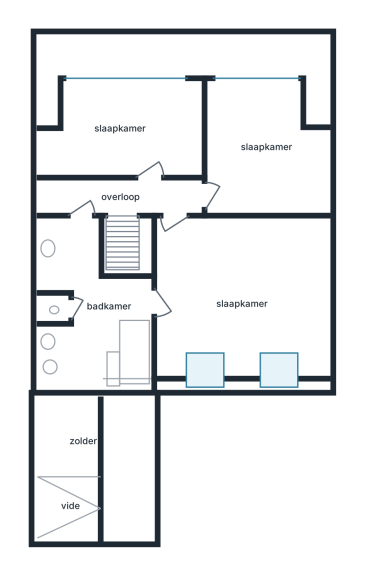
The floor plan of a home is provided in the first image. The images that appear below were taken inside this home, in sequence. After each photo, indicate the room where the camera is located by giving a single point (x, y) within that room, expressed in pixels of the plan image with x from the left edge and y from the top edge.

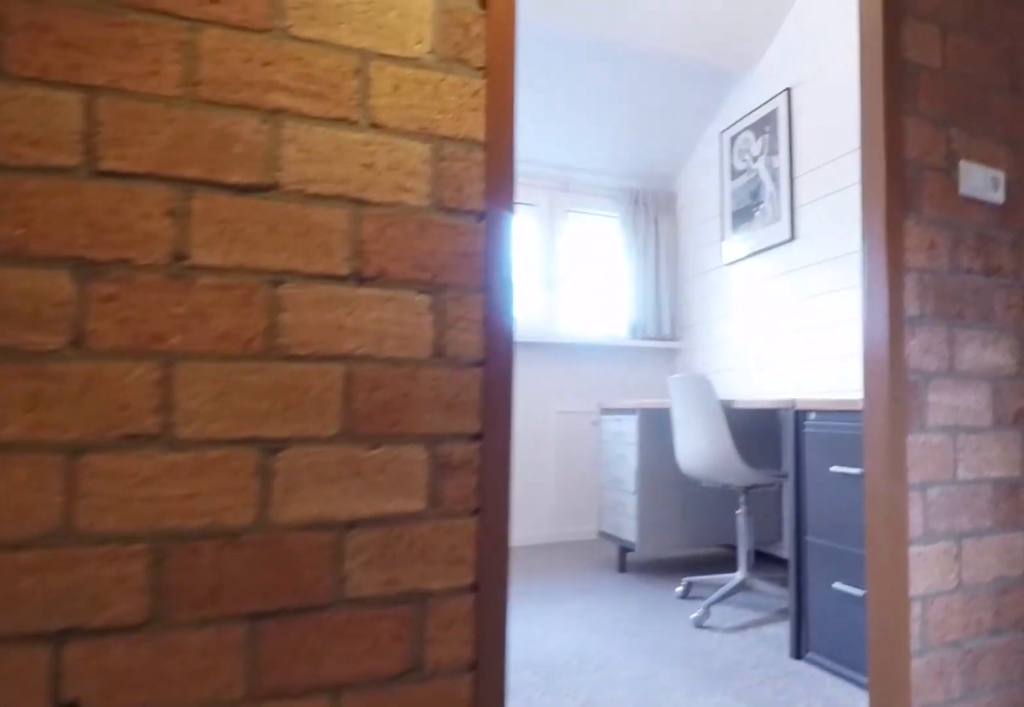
(89, 194)
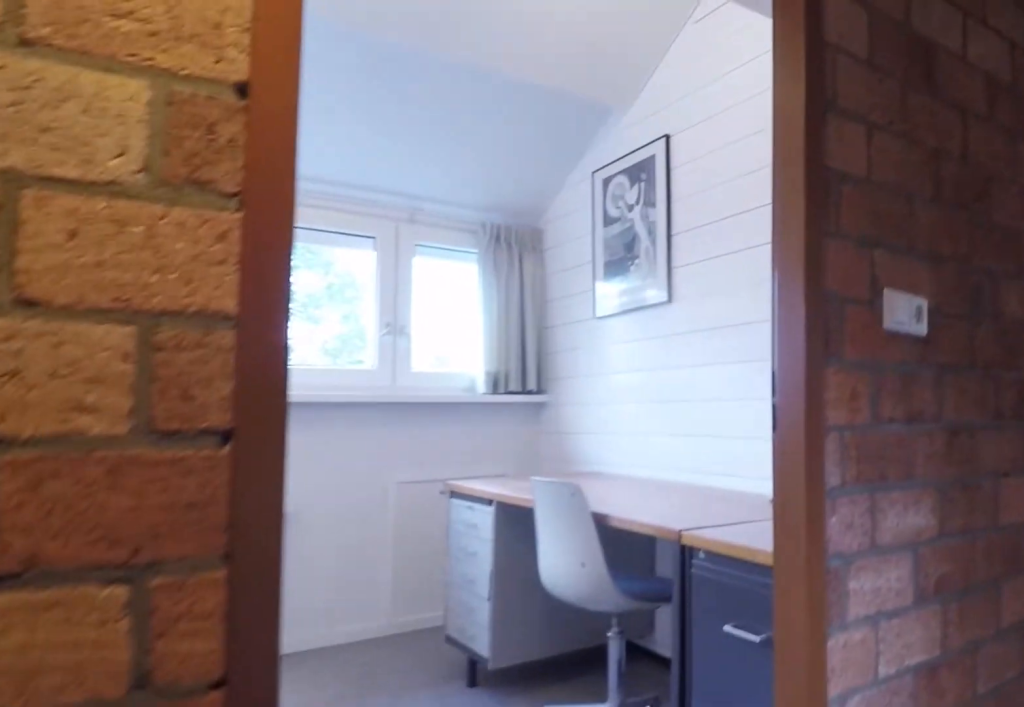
(89, 194)
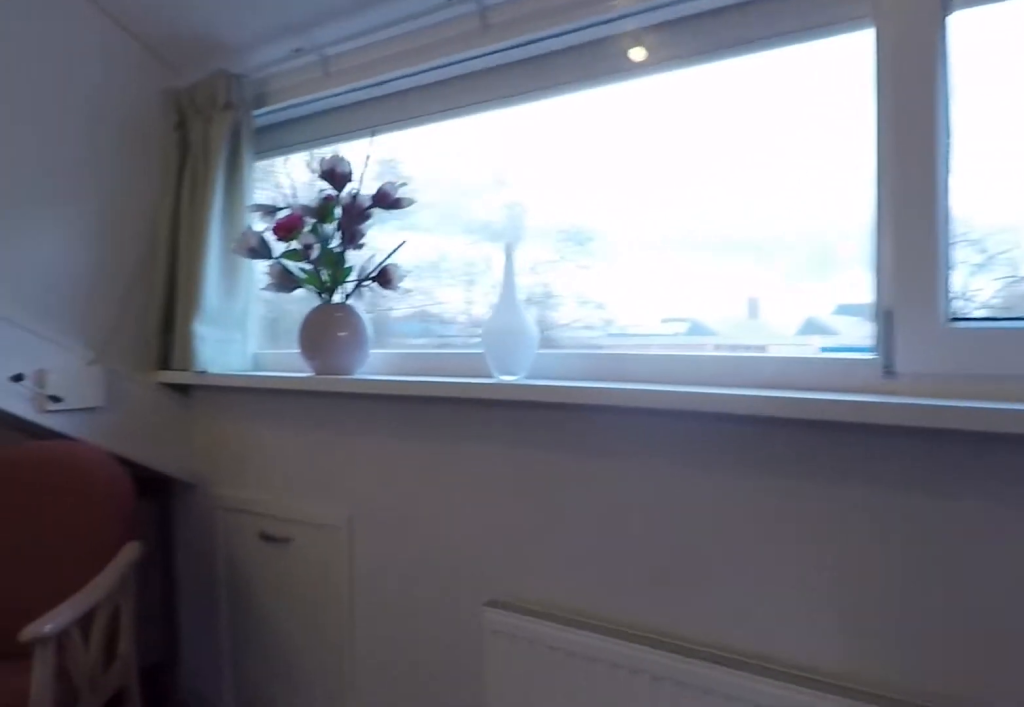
(109, 126)
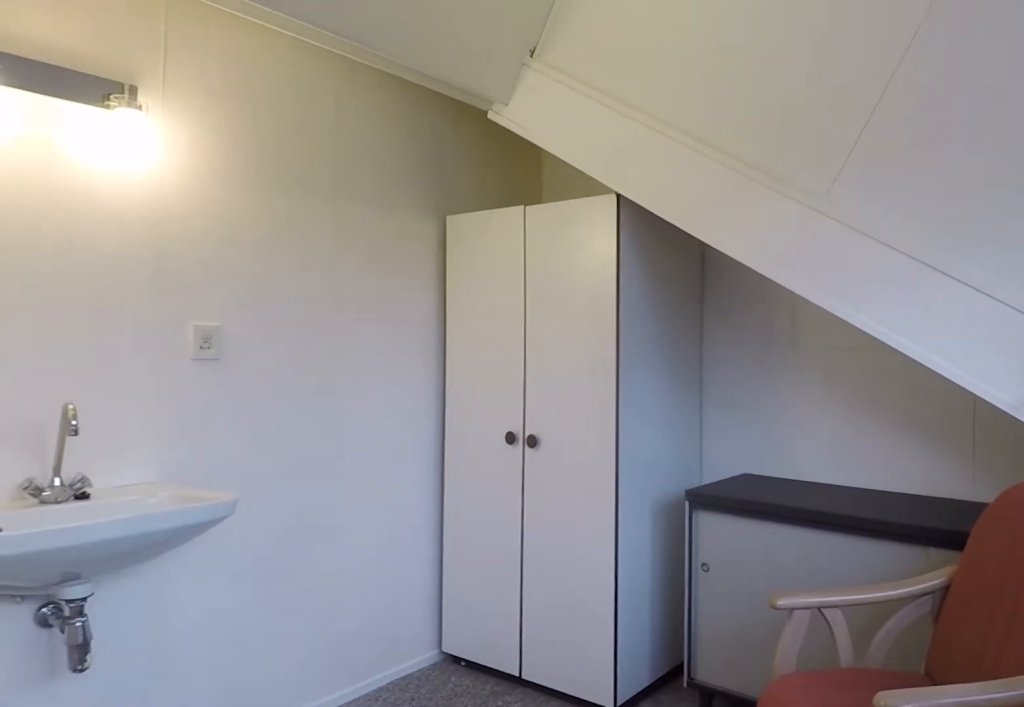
(109, 126)
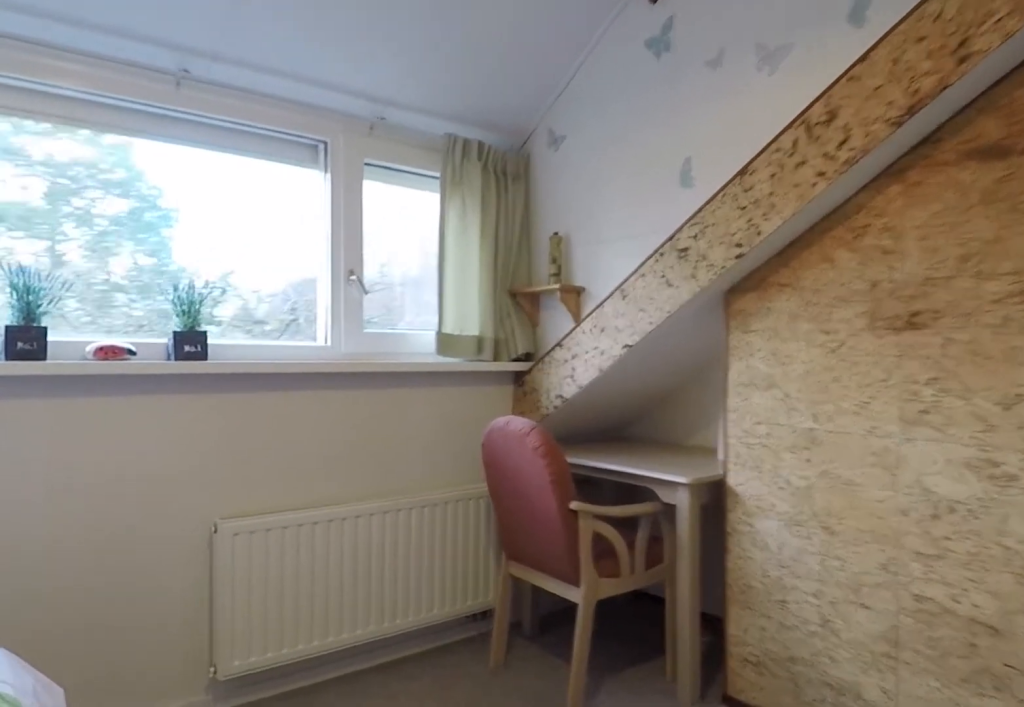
(254, 92)
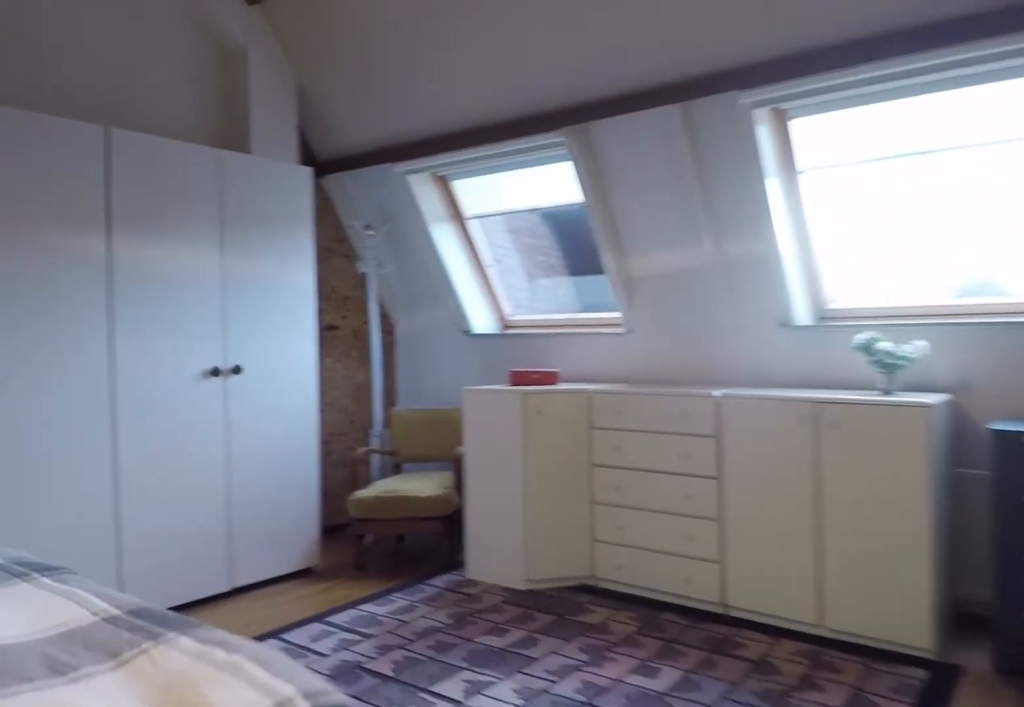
(240, 330)
